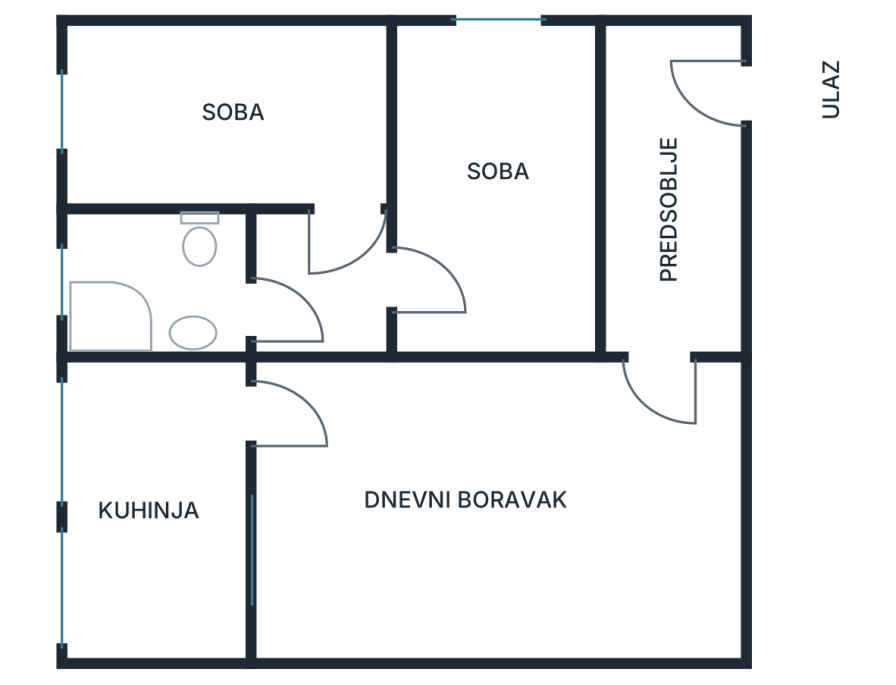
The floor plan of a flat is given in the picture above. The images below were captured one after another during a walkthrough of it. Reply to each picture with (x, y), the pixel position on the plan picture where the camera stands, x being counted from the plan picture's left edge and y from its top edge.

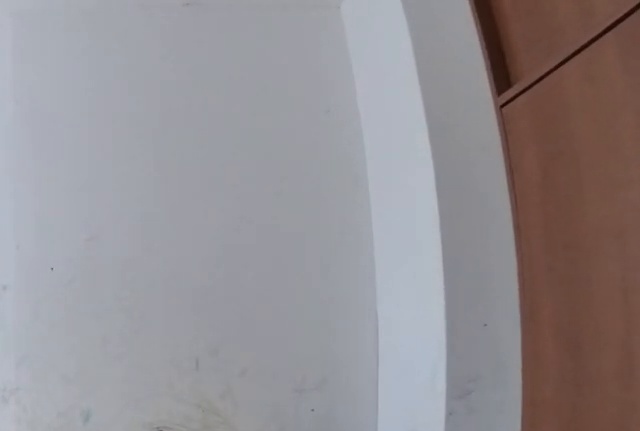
(391, 268)
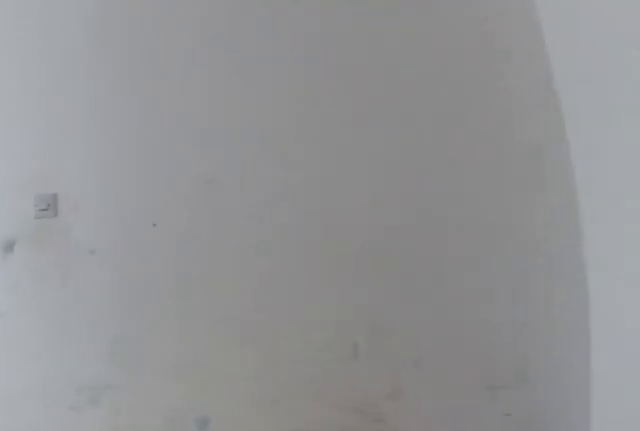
(428, 269)
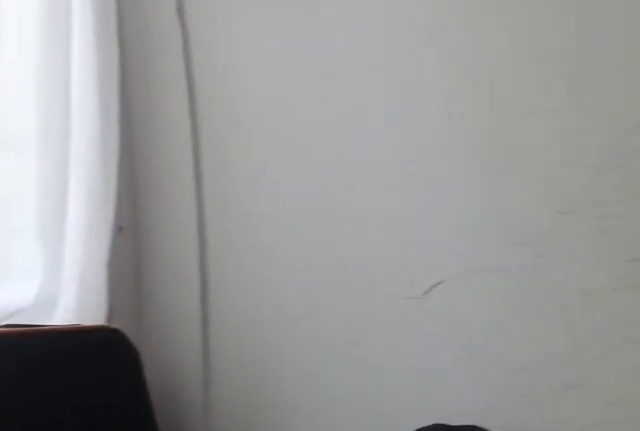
(469, 119)
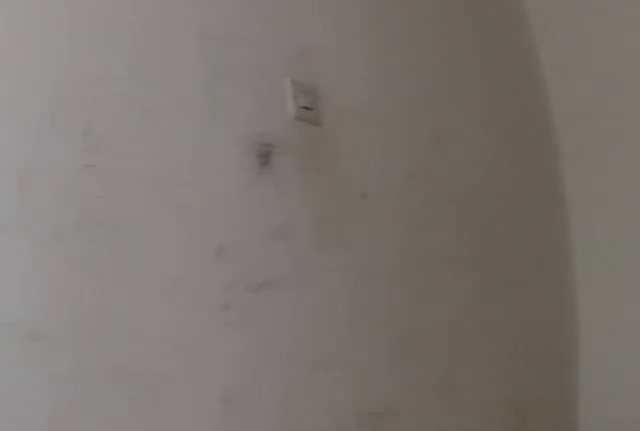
(455, 96)
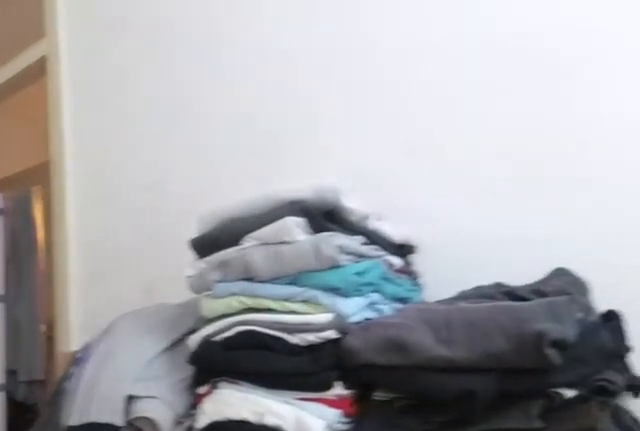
(493, 61)
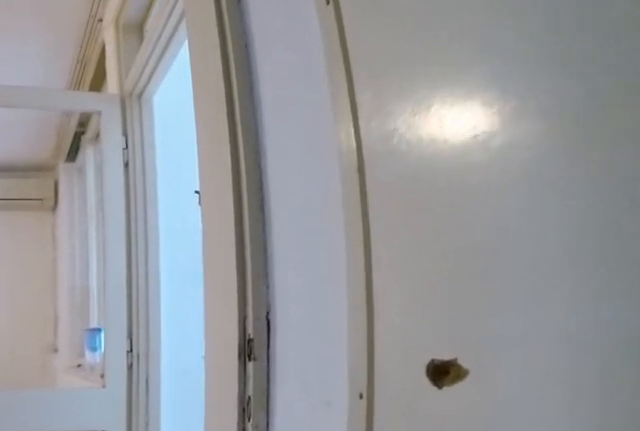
(326, 275)
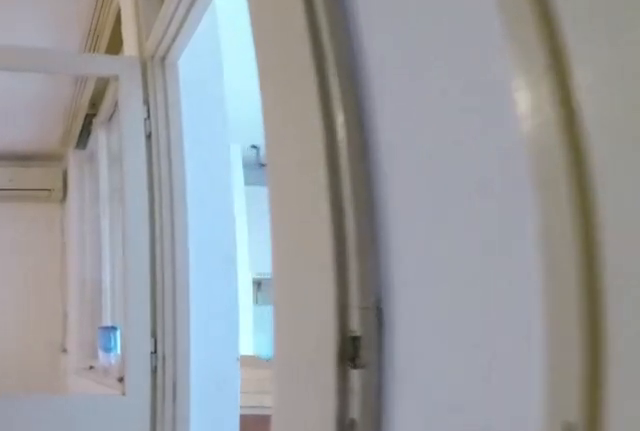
(326, 295)
